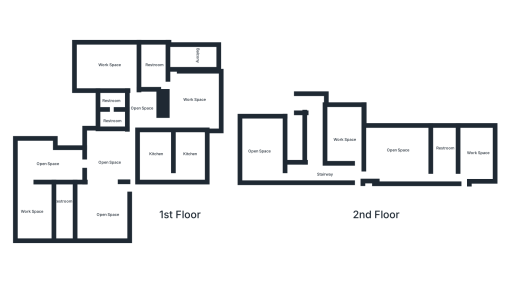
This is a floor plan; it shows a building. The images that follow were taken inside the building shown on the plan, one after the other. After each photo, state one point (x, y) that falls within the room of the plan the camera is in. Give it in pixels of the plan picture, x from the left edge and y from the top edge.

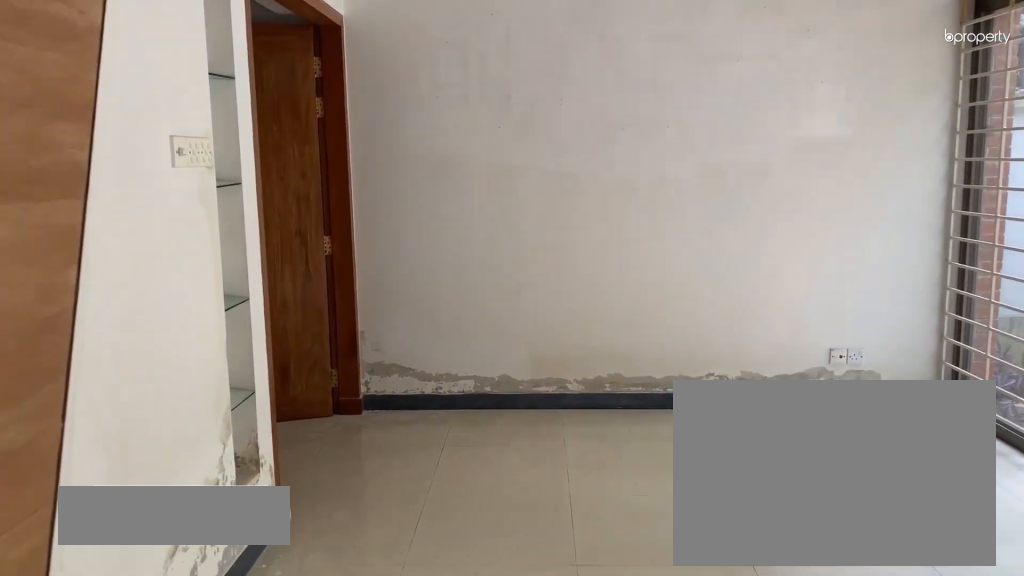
(45, 164)
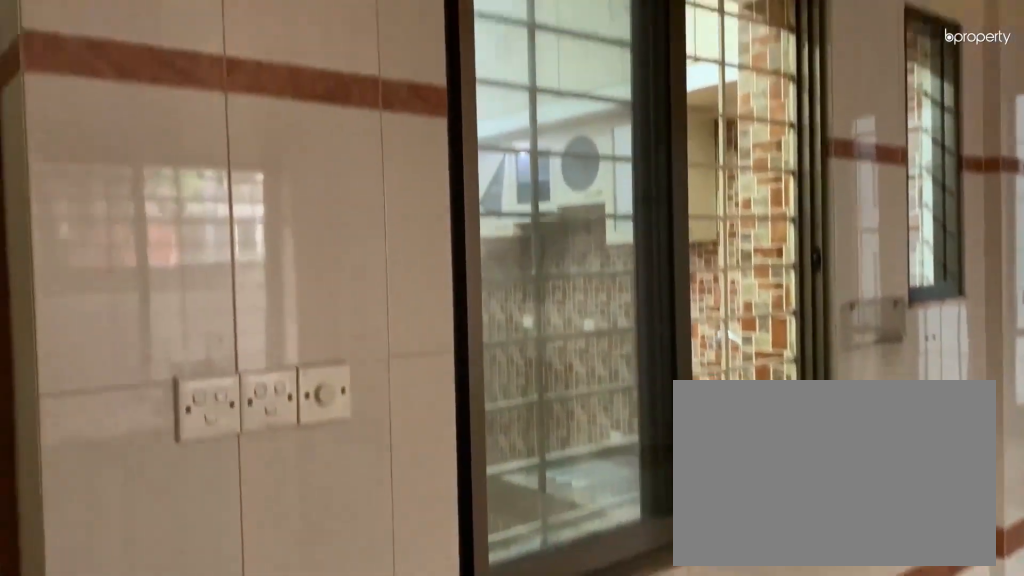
(191, 159)
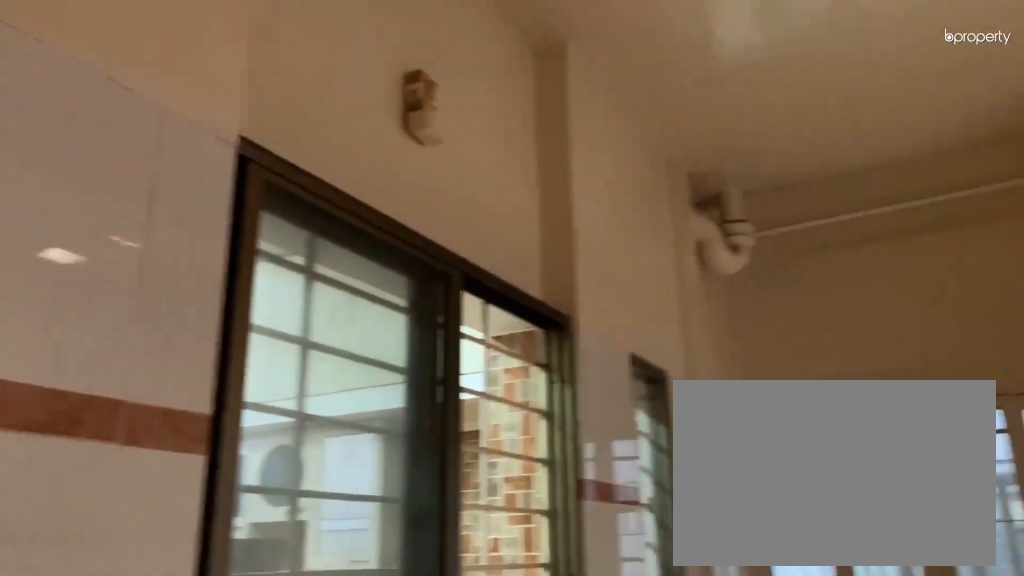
(191, 159)
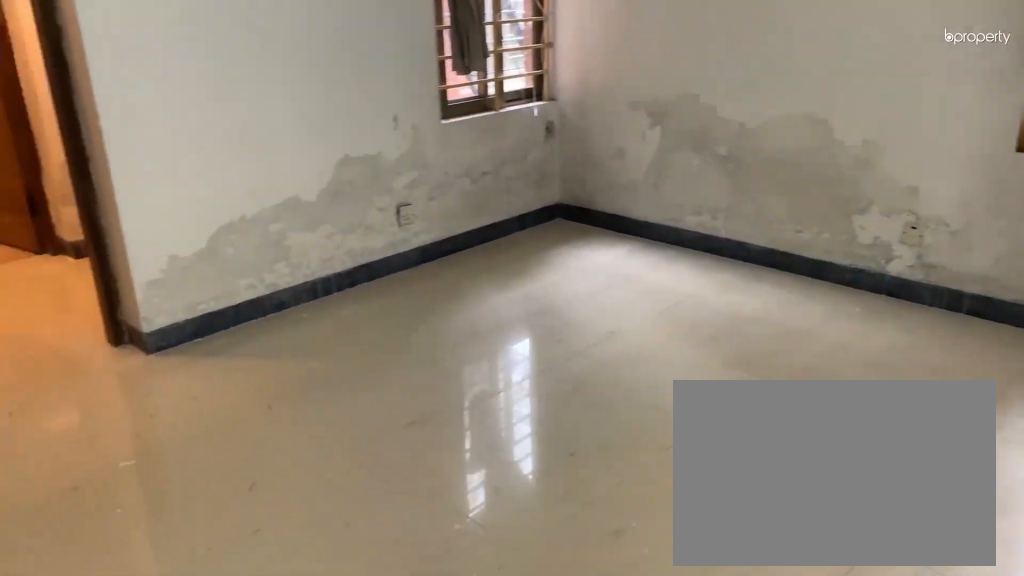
(109, 71)
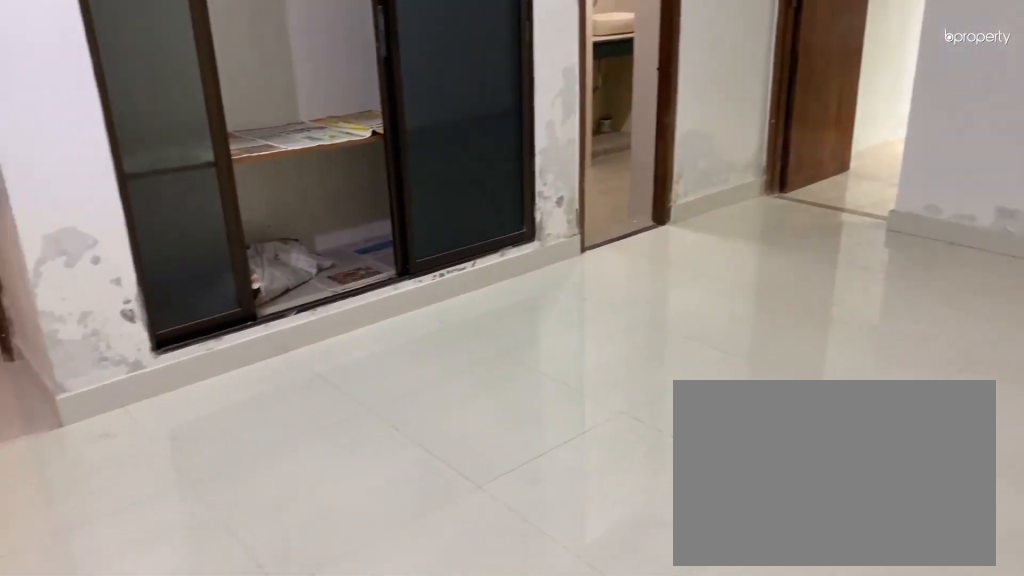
(191, 95)
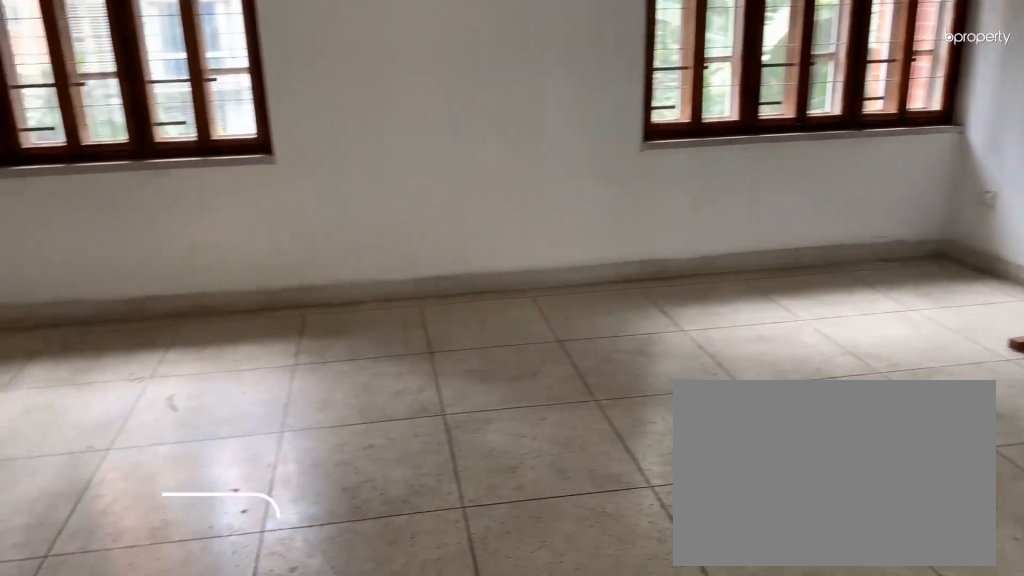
(400, 155)
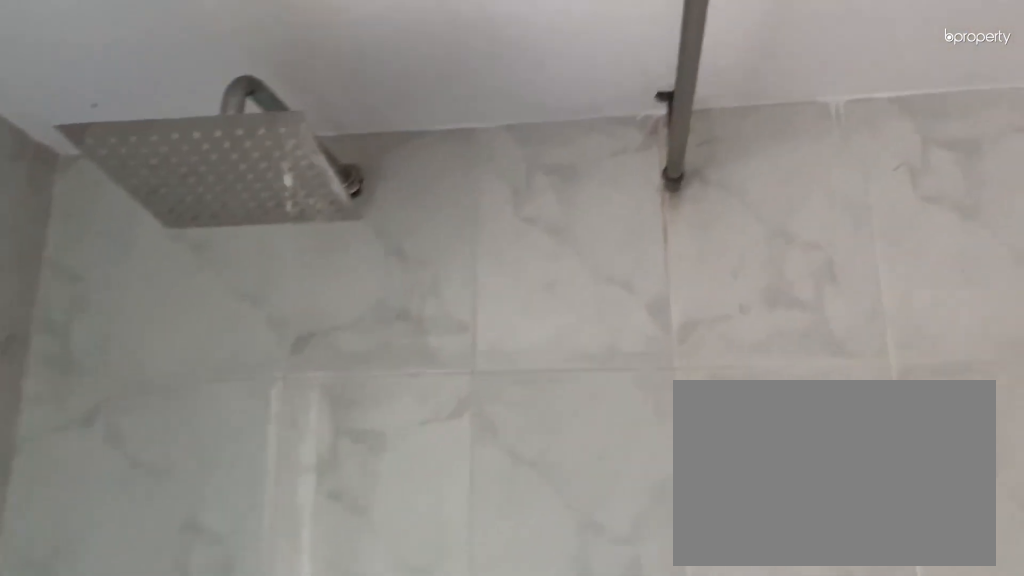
(446, 158)
